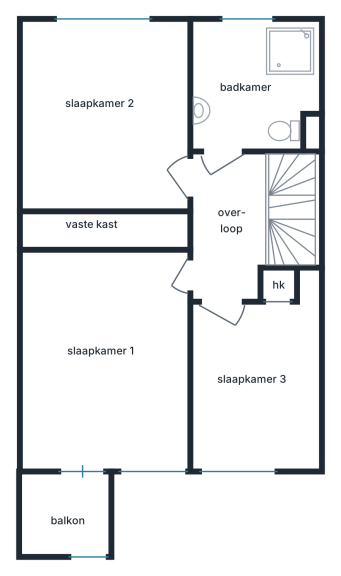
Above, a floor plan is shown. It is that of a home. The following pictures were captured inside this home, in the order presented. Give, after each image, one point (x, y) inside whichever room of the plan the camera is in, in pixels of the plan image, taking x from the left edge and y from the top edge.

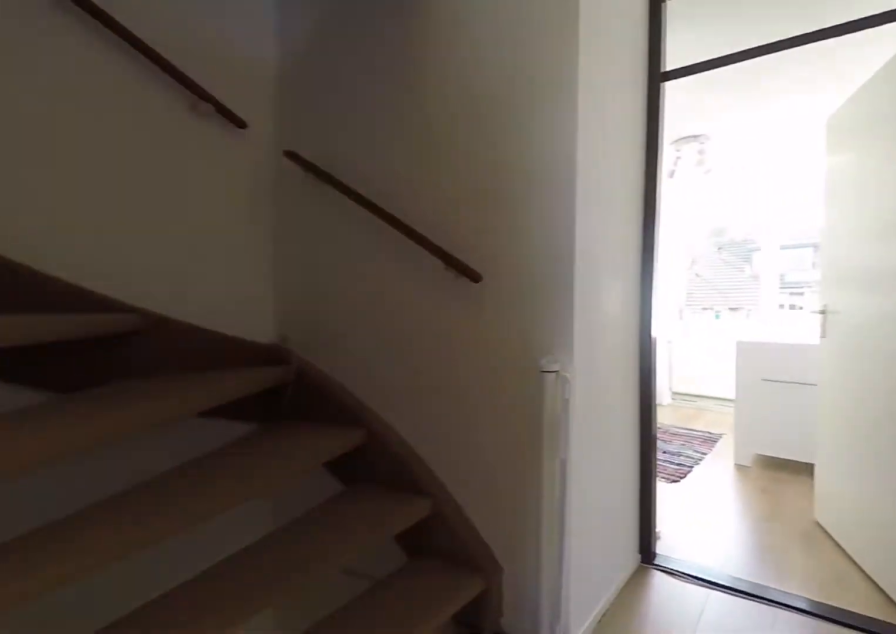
(229, 225)
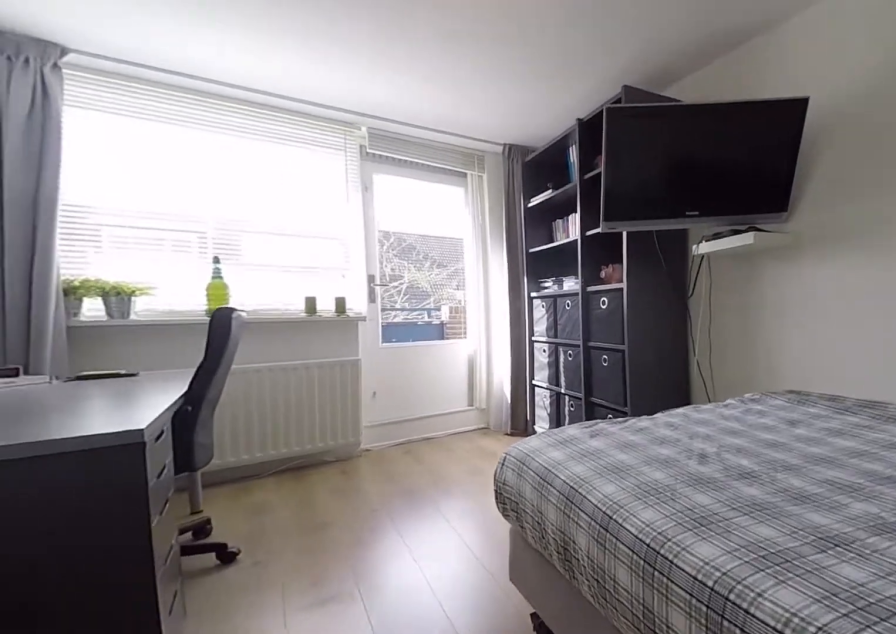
(109, 454)
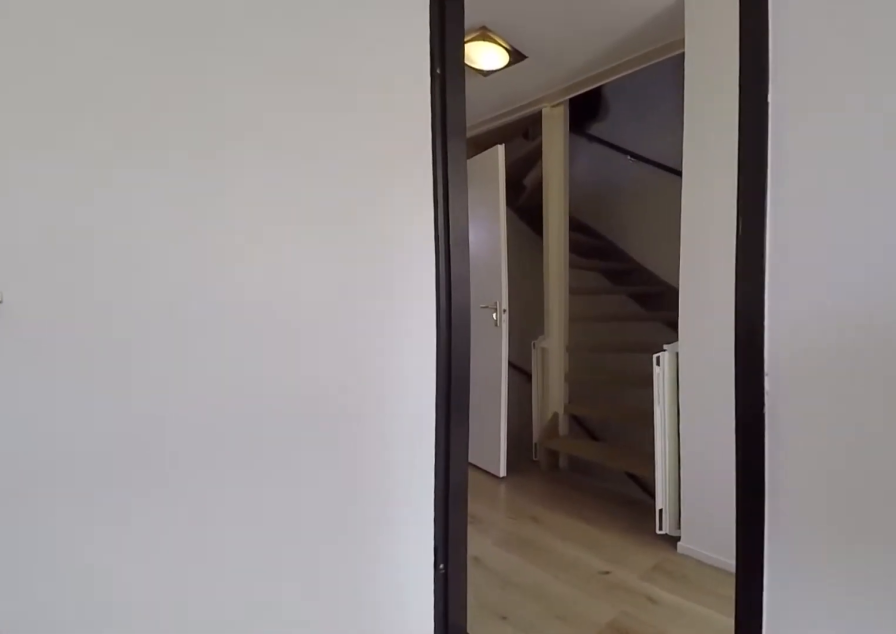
(109, 454)
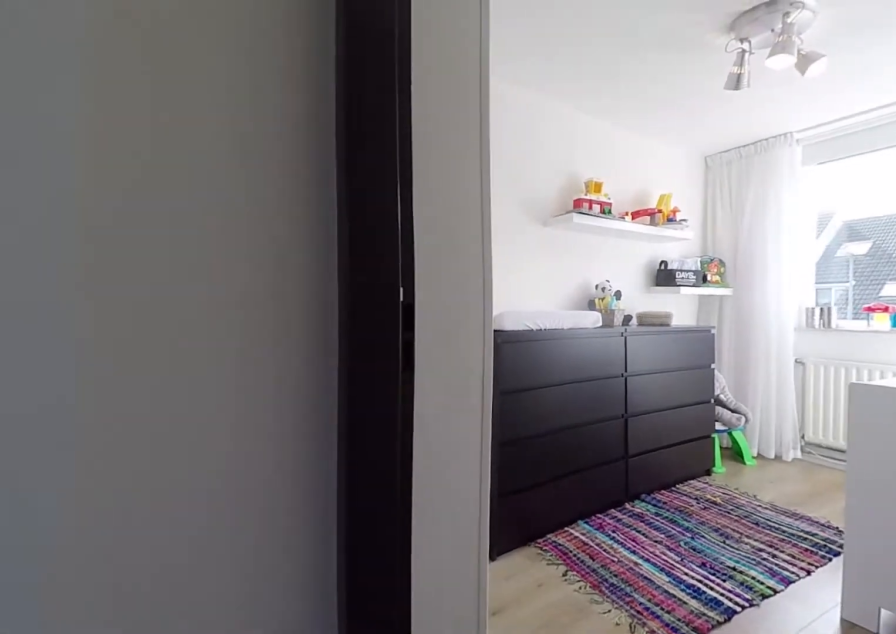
(229, 225)
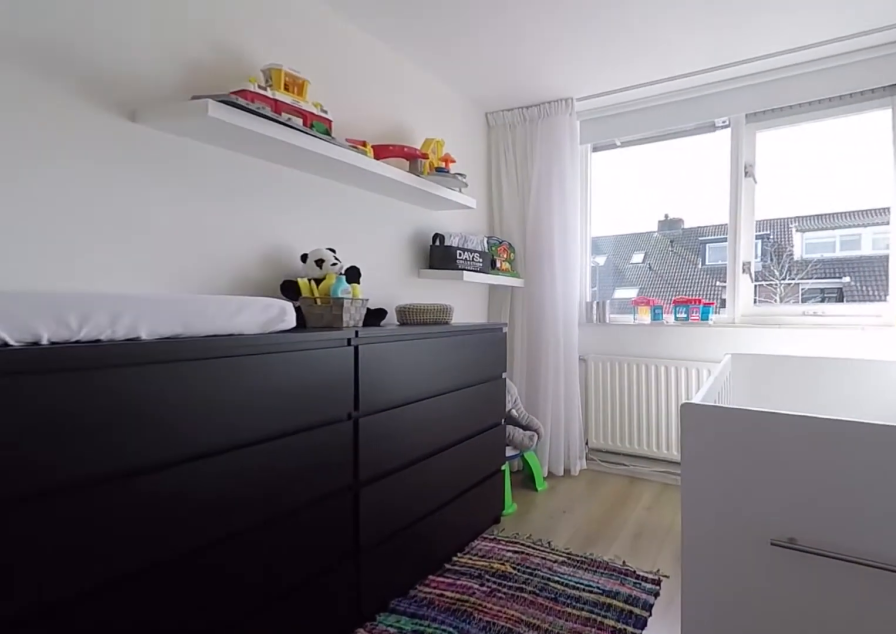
(256, 384)
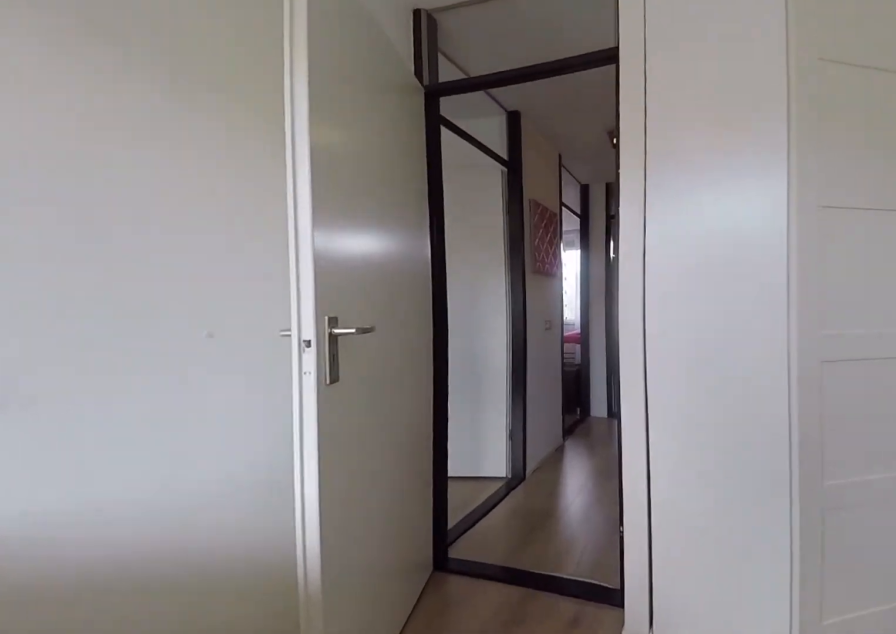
(256, 384)
